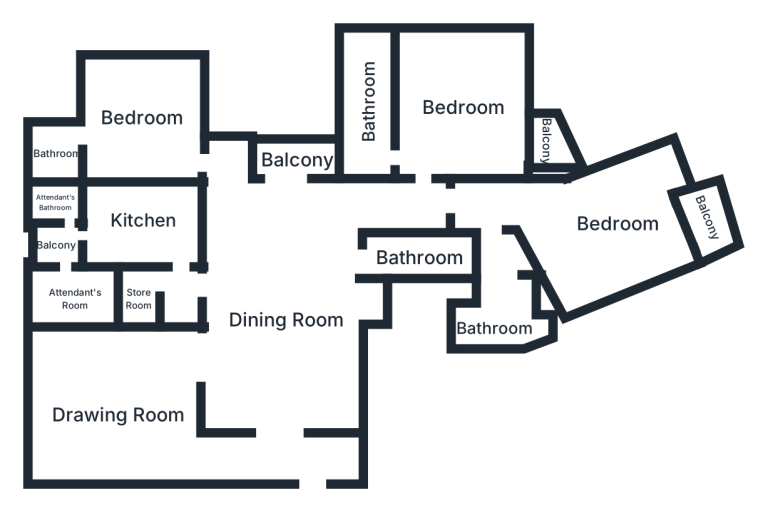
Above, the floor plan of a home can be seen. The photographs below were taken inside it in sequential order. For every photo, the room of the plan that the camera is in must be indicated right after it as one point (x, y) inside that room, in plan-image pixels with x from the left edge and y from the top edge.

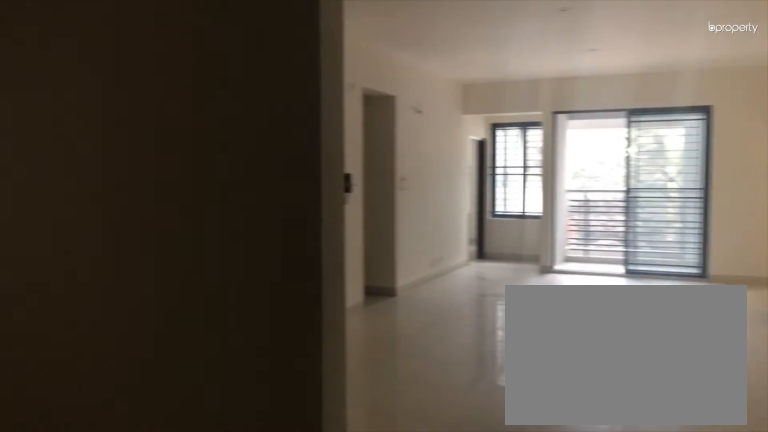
(313, 458)
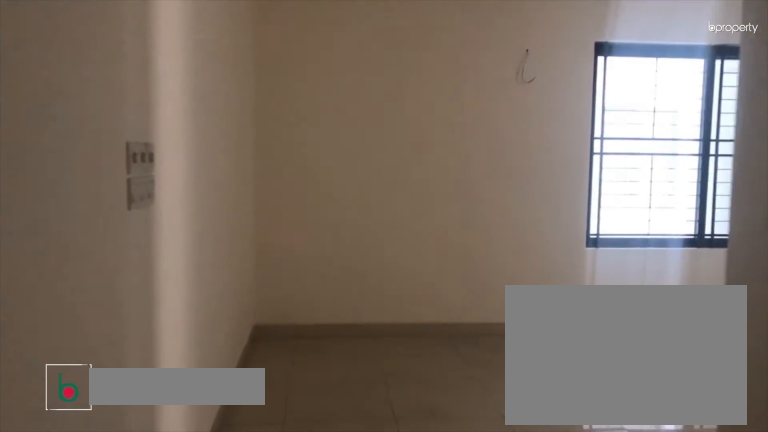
(122, 423)
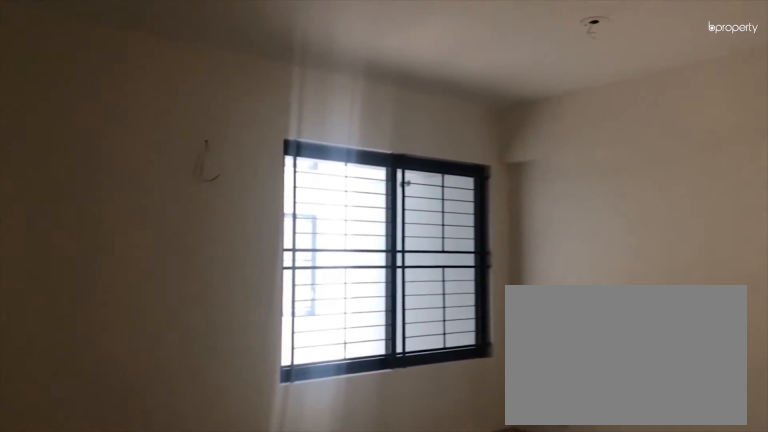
(122, 423)
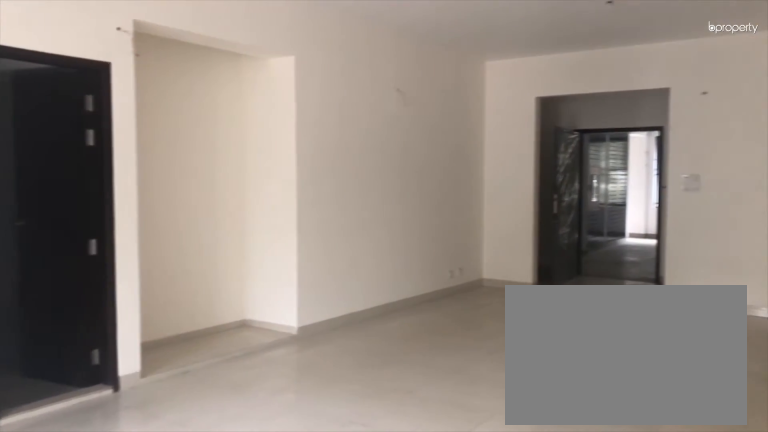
(287, 322)
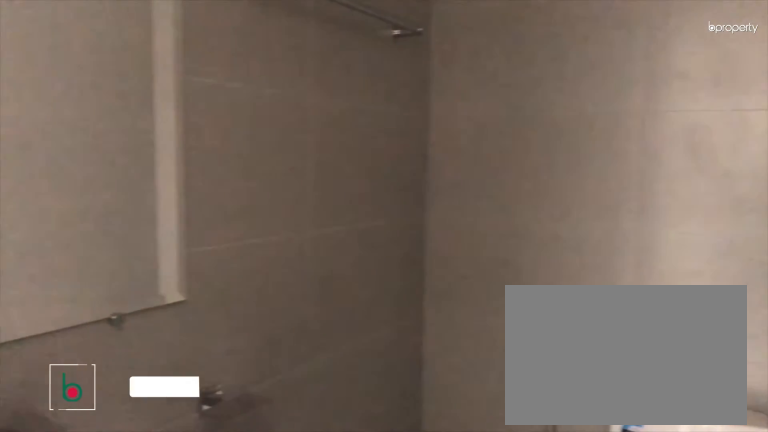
(419, 258)
